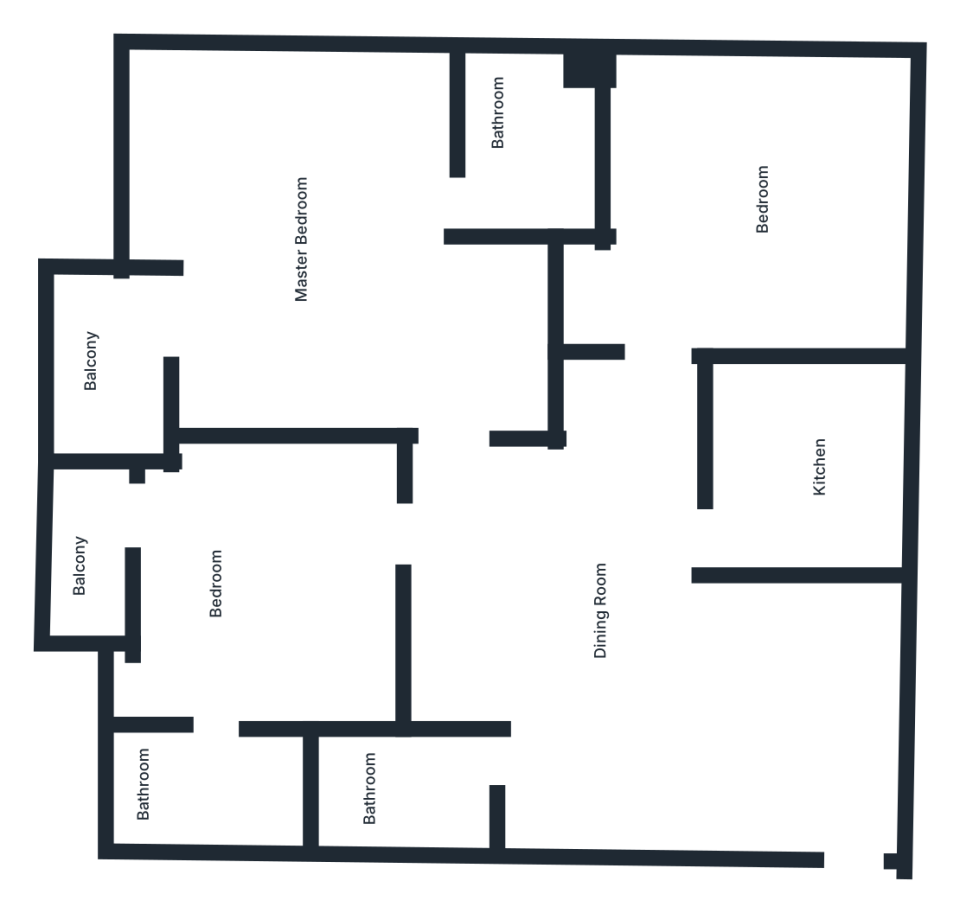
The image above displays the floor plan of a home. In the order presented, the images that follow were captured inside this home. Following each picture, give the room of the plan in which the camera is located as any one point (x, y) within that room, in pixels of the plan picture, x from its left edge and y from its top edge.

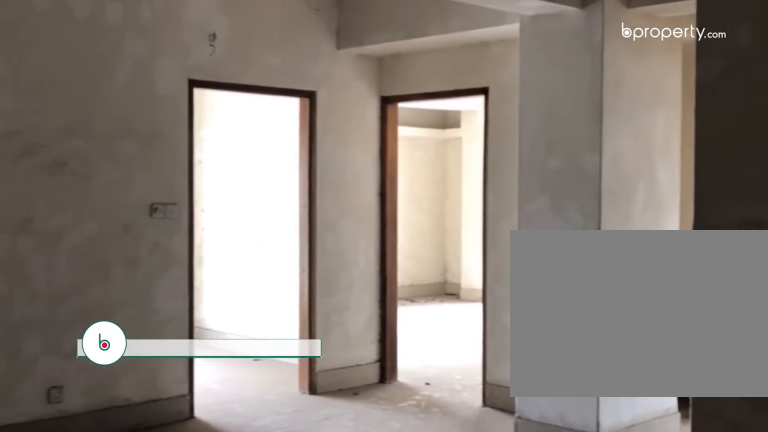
(664, 697)
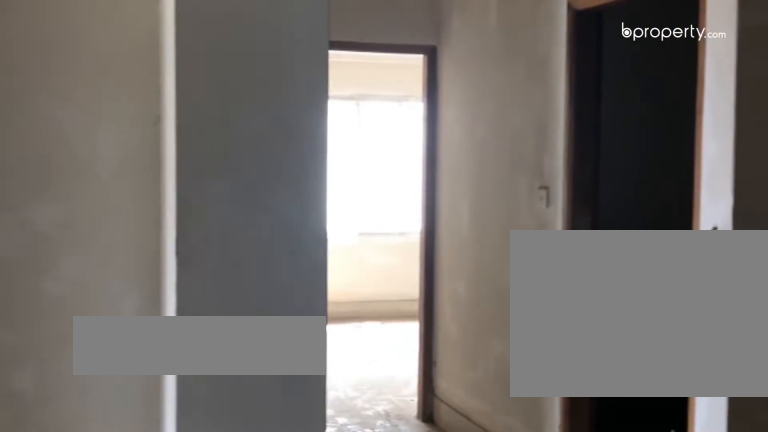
(662, 697)
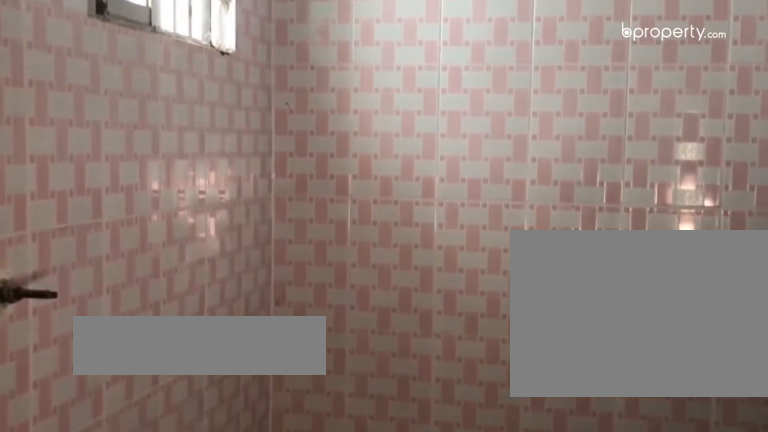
(400, 787)
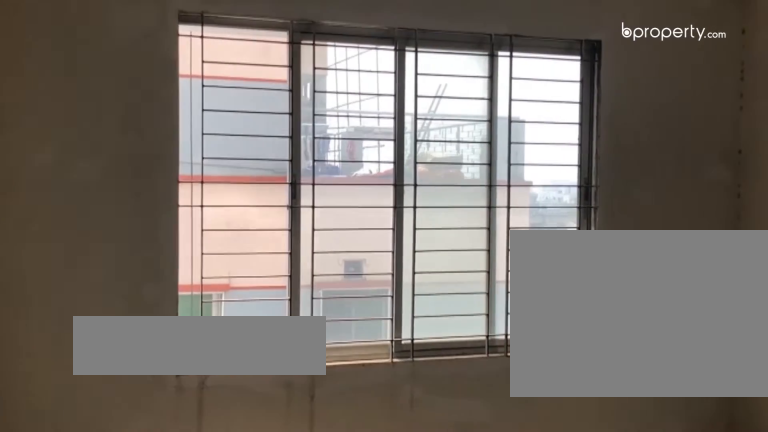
(749, 223)
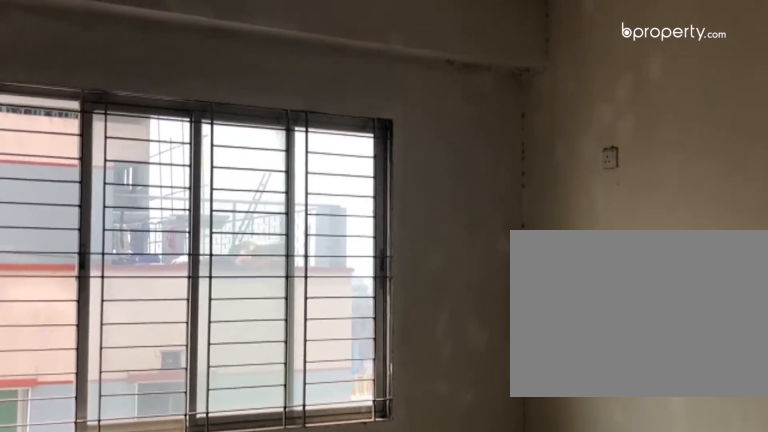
(748, 224)
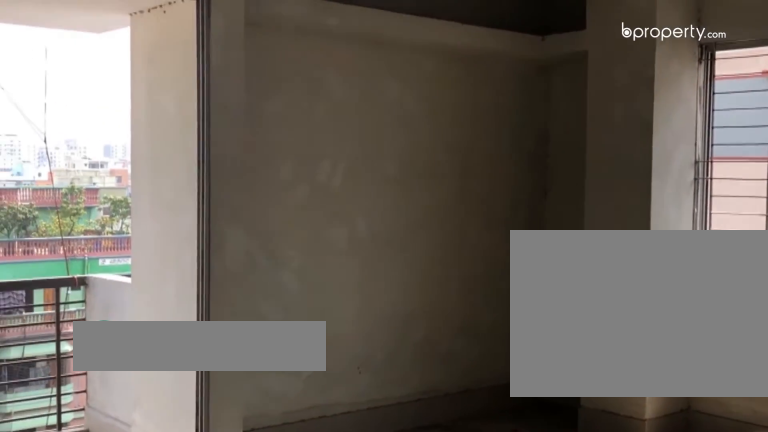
(332, 281)
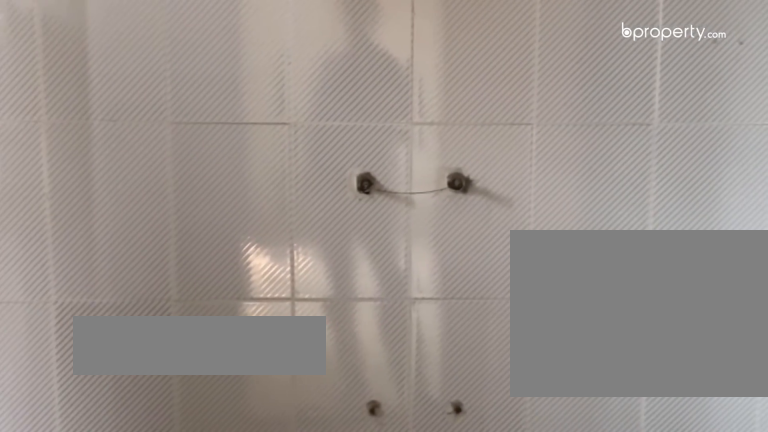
(520, 156)
